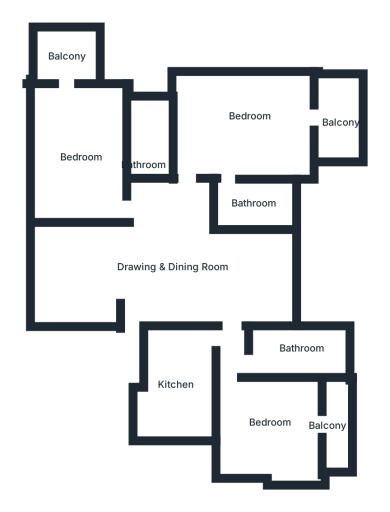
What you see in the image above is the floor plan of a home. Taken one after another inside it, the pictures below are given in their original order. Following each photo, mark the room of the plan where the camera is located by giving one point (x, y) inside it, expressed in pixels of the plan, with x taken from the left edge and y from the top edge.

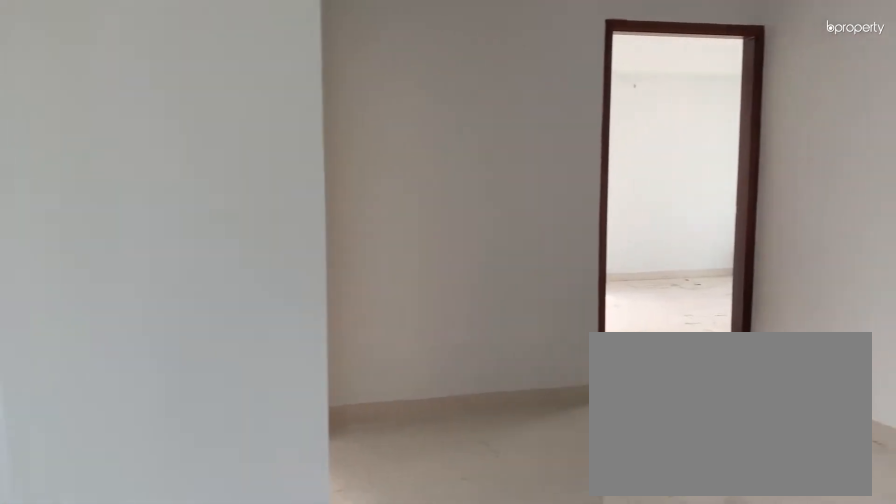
(149, 274)
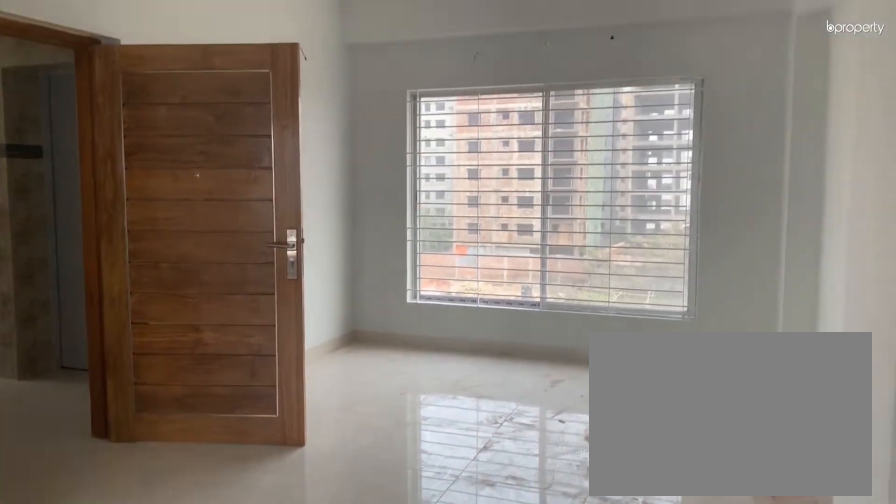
(149, 274)
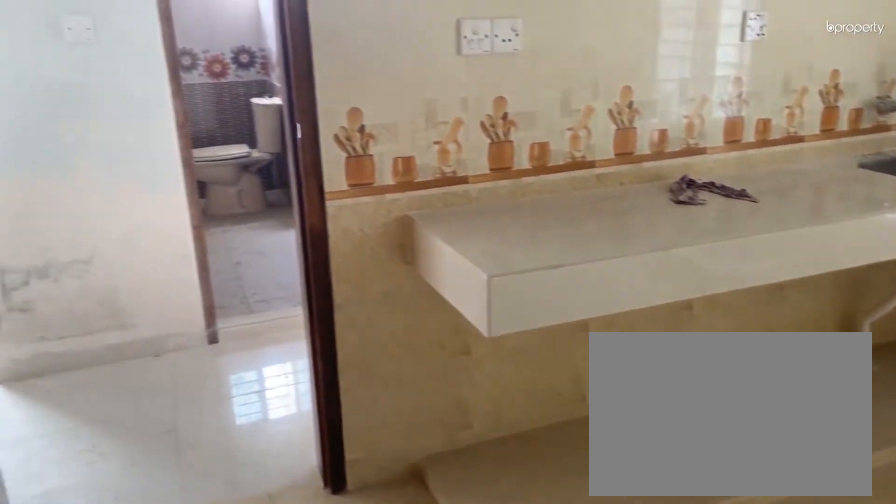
(175, 381)
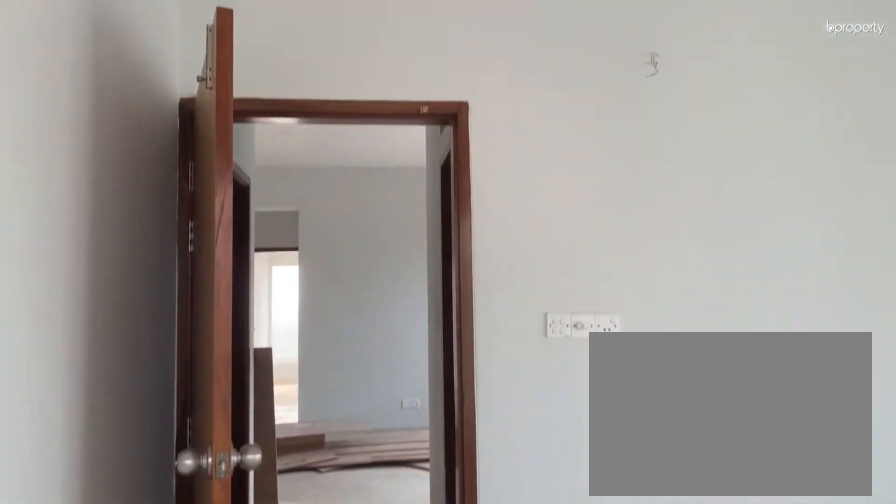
(281, 428)
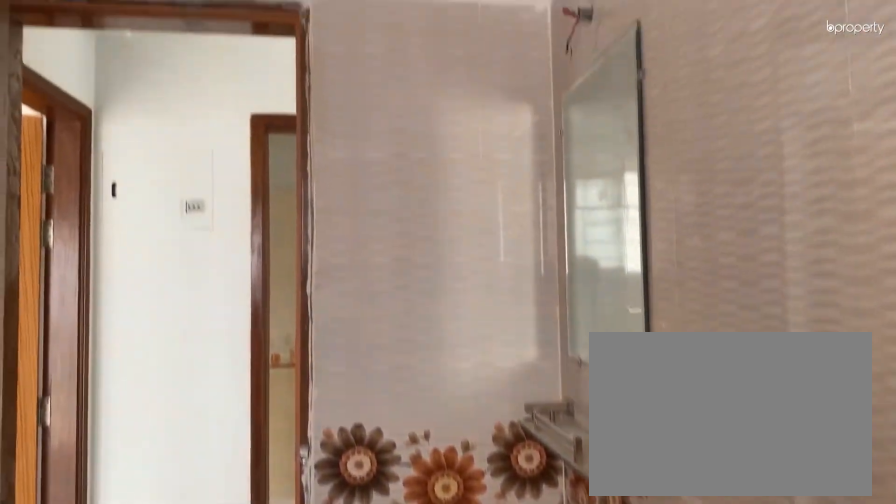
(288, 349)
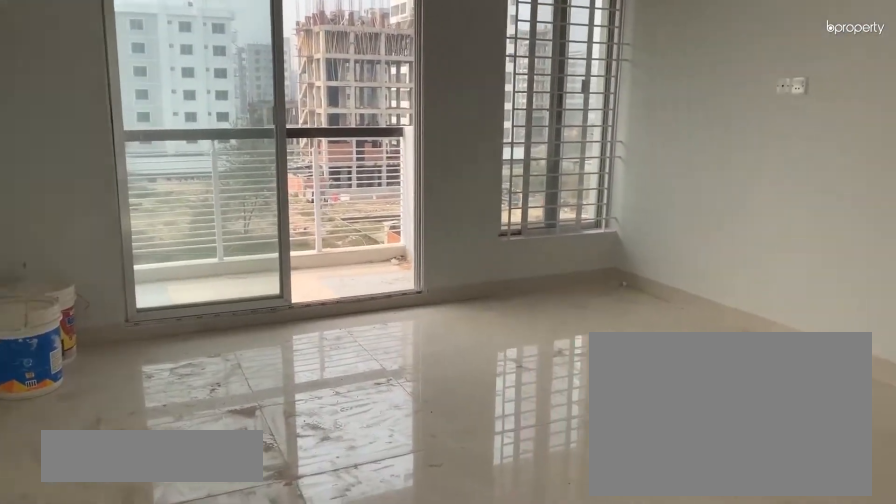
(242, 134)
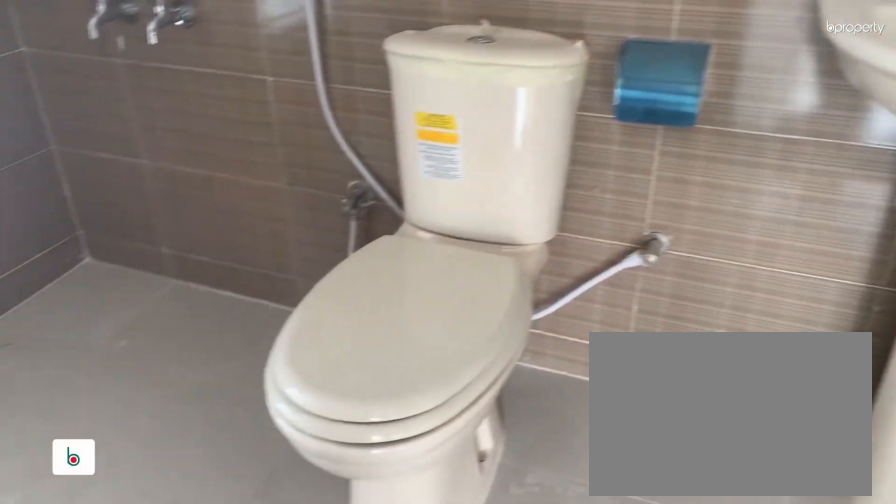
(250, 203)
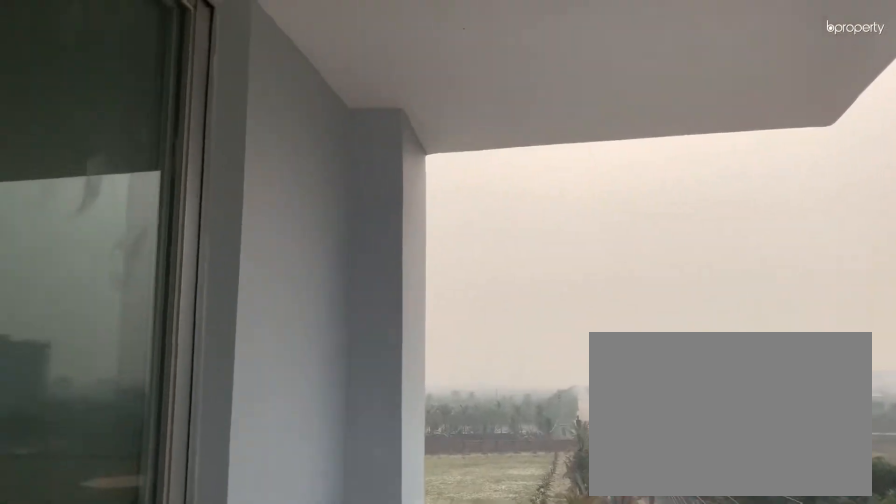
(341, 121)
